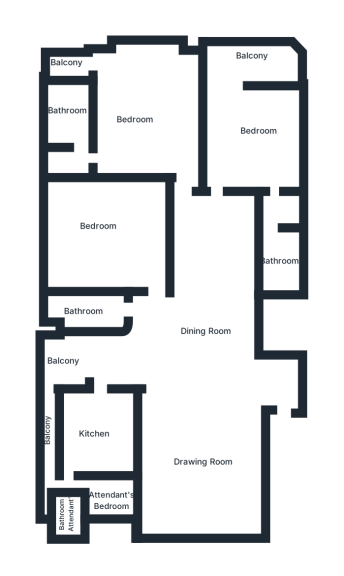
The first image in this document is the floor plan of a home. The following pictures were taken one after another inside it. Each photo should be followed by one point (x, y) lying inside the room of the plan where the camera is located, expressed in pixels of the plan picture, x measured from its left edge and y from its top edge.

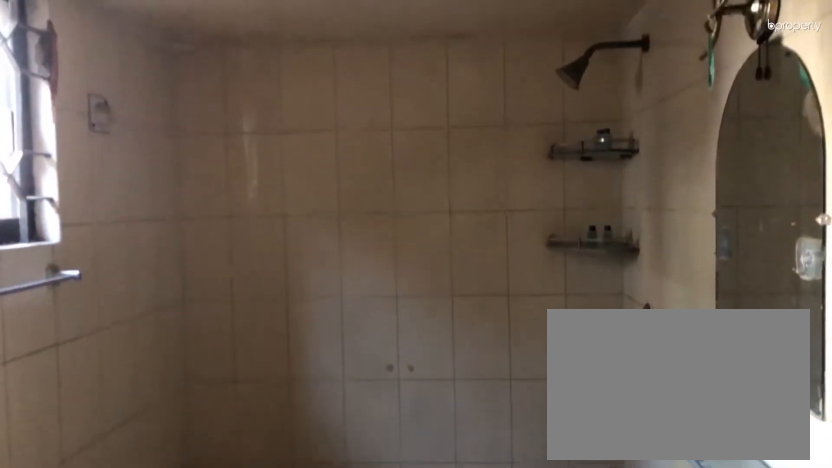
(77, 115)
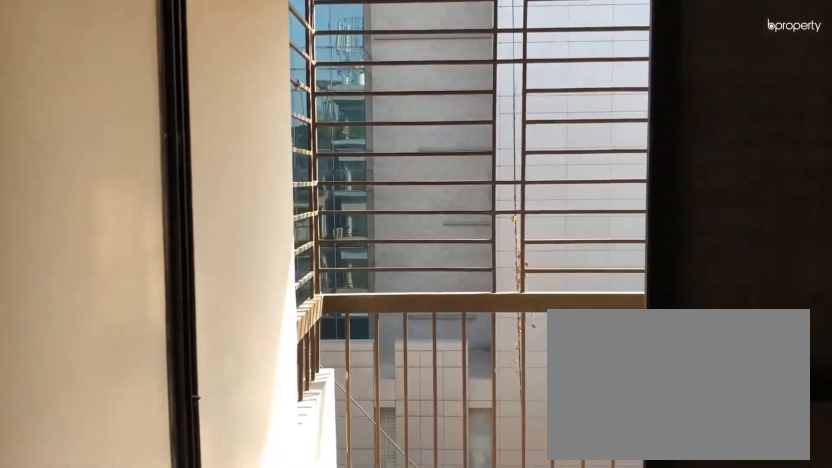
(242, 62)
